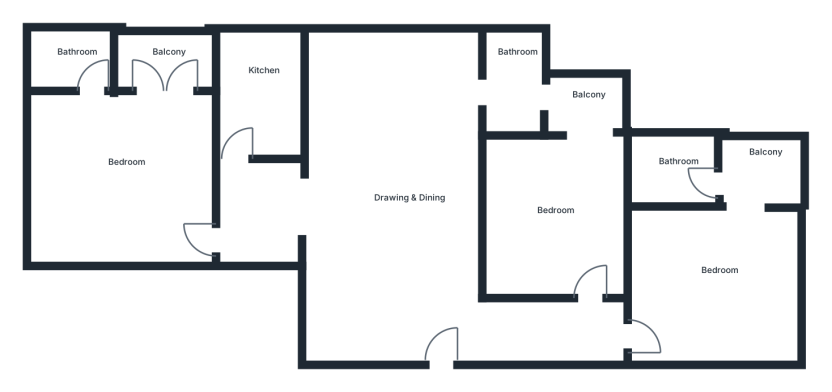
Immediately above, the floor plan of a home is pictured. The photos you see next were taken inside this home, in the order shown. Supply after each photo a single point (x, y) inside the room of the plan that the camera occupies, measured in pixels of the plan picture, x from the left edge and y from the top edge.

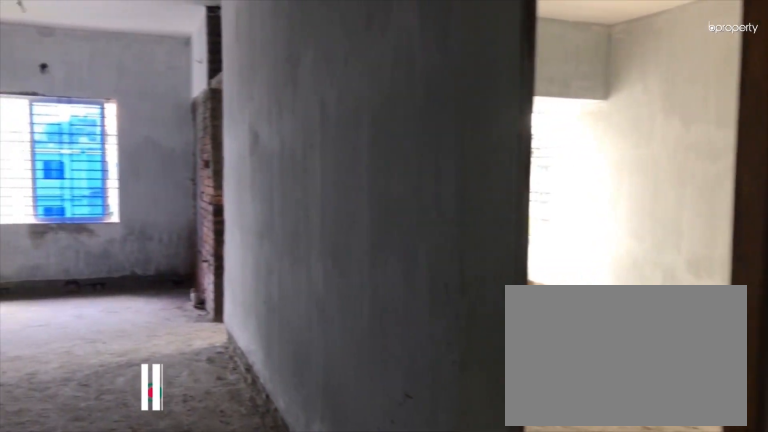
(421, 314)
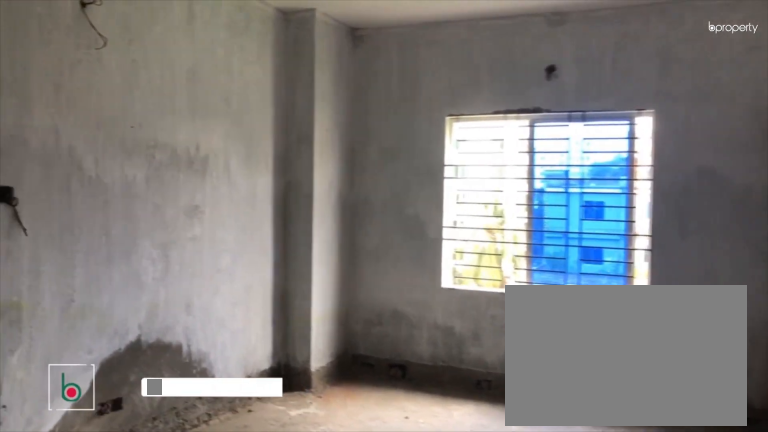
(393, 202)
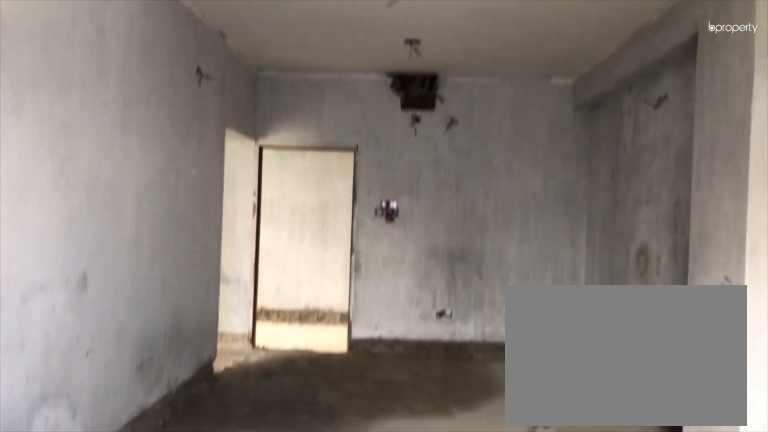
(393, 202)
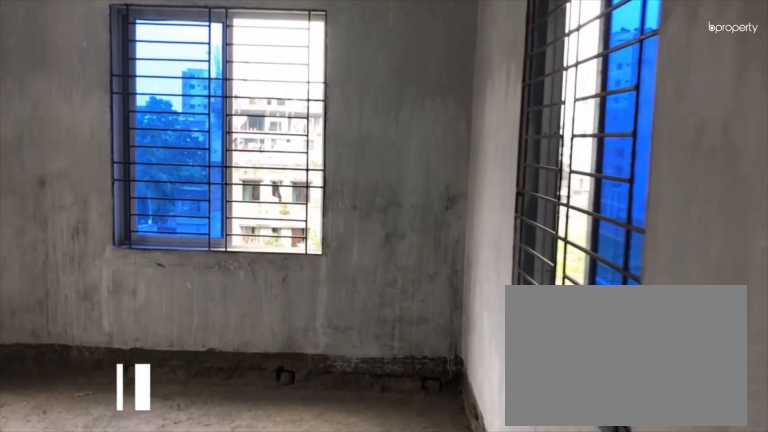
(666, 307)
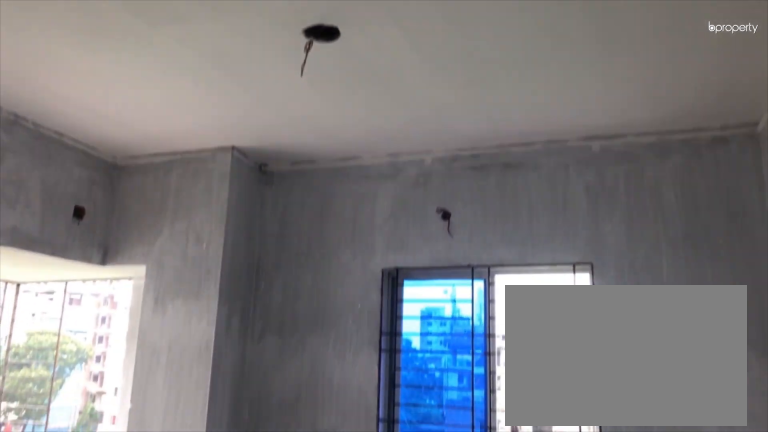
(727, 272)
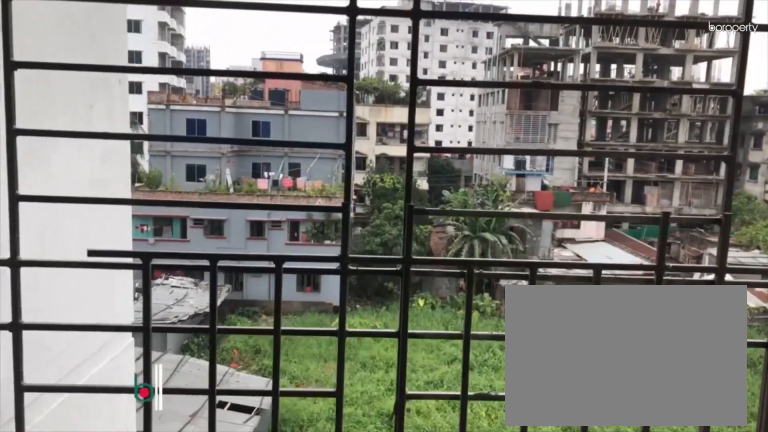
(762, 161)
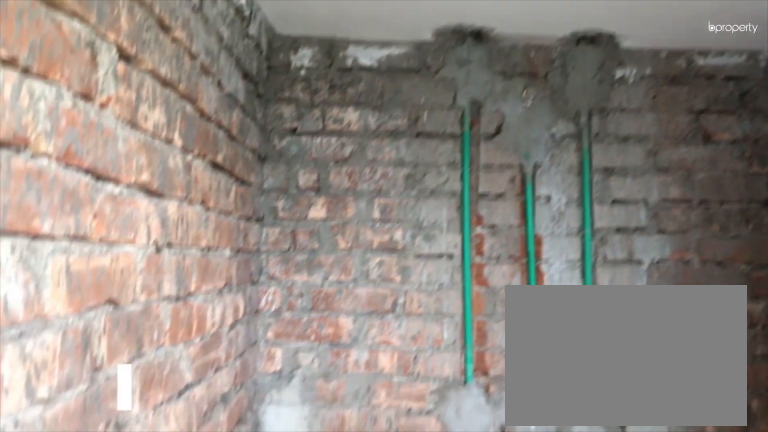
(682, 161)
